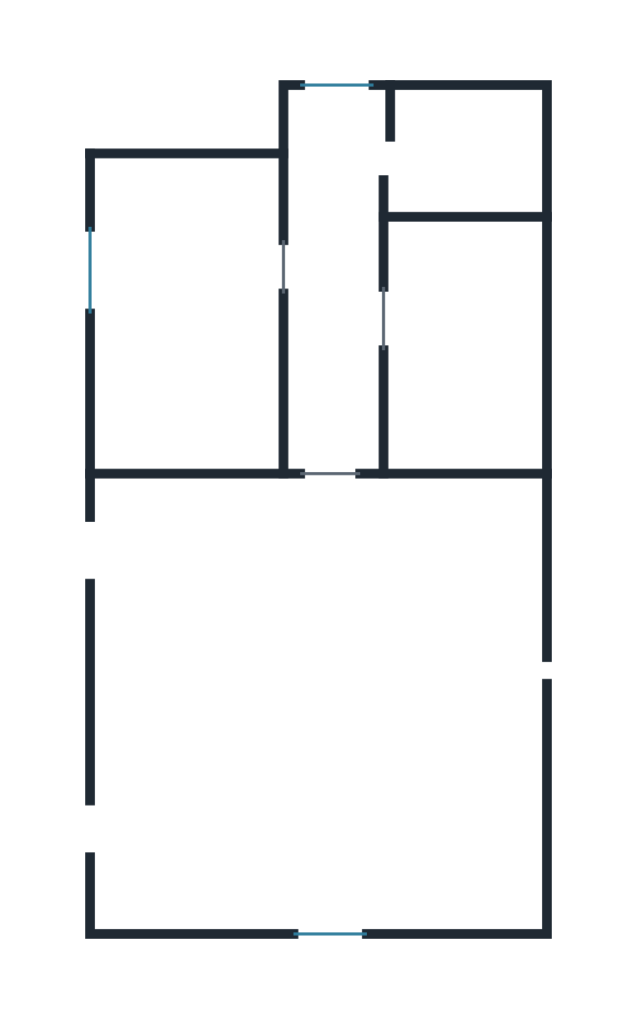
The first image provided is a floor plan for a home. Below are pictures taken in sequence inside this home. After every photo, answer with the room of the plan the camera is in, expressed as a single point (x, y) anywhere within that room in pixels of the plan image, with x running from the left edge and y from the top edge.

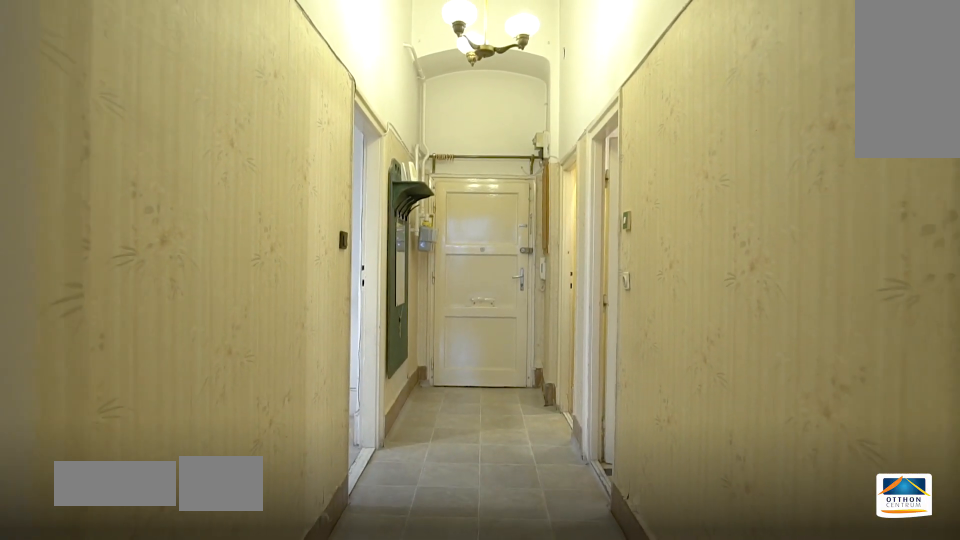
(337, 323)
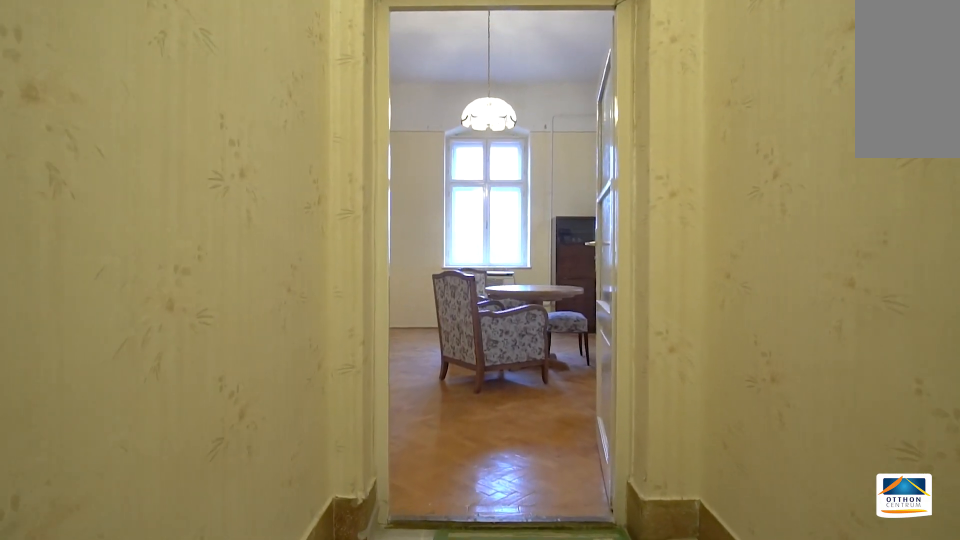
(336, 323)
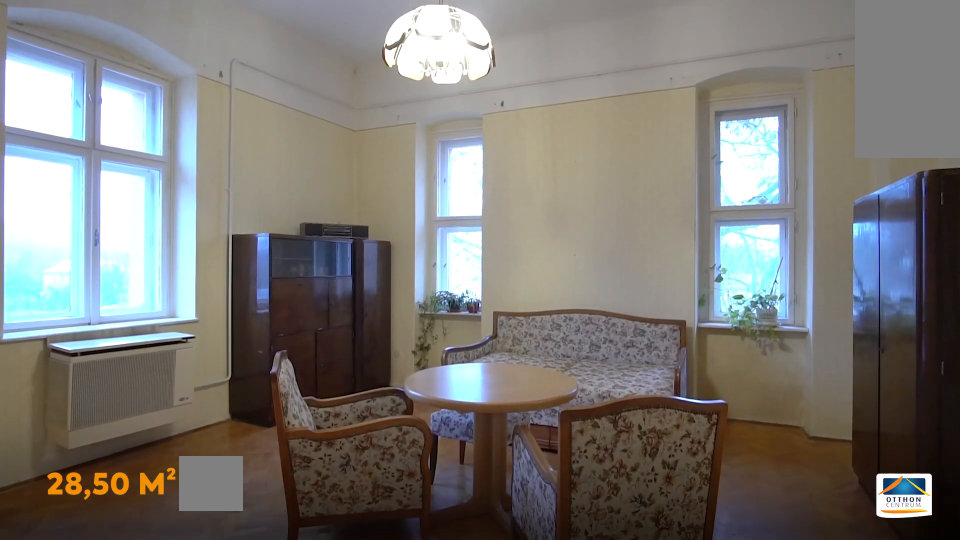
(346, 713)
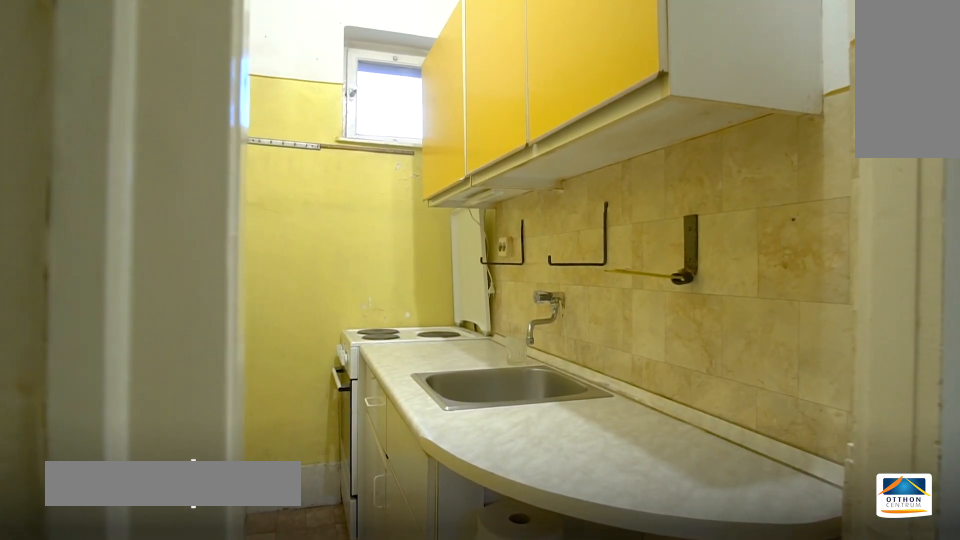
(469, 146)
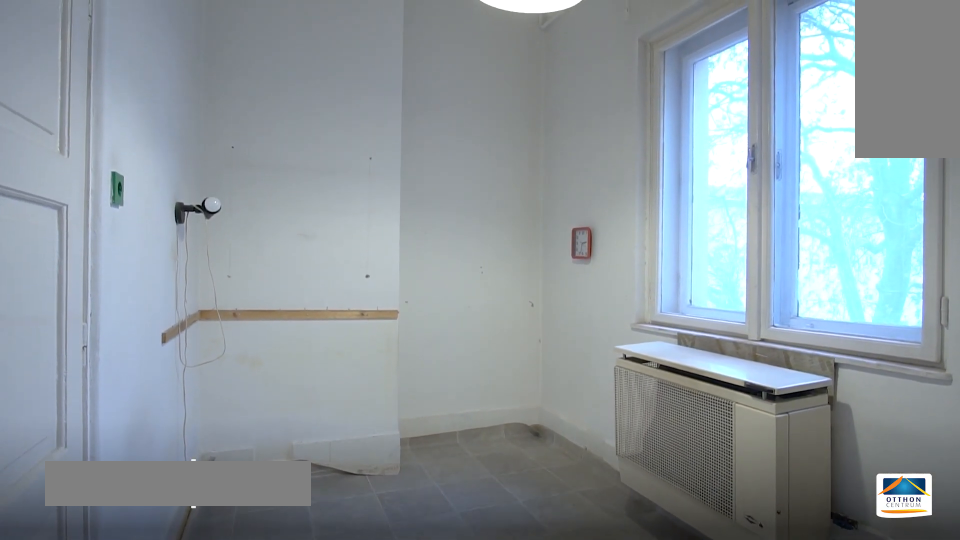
(183, 332)
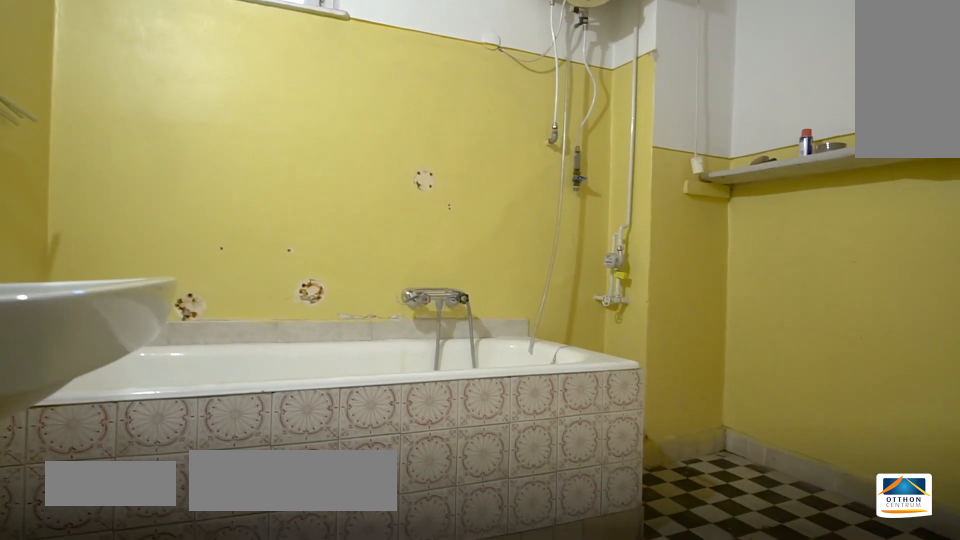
(460, 344)
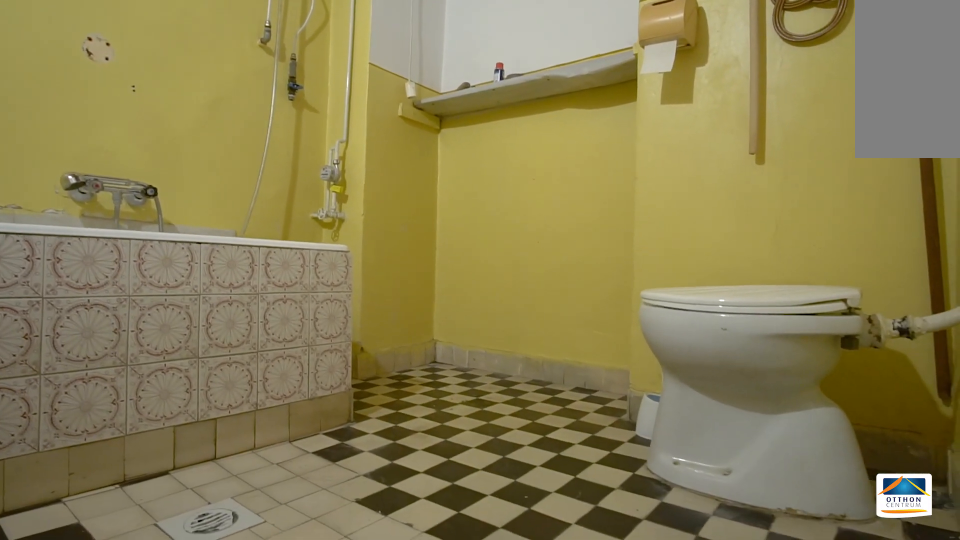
(459, 343)
